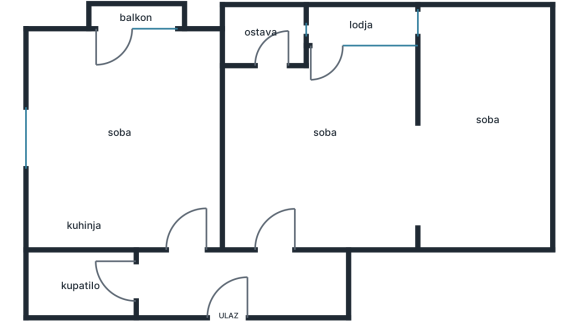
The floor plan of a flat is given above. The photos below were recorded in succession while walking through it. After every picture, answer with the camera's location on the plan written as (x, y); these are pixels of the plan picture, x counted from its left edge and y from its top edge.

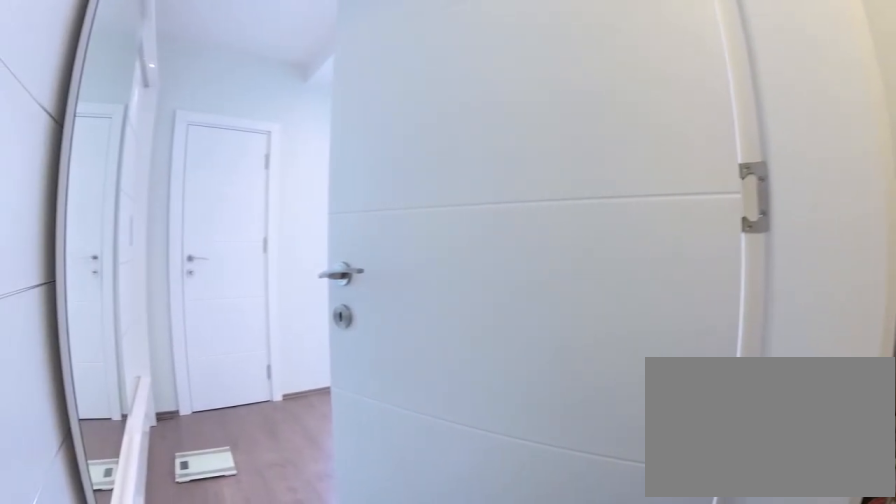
(269, 281)
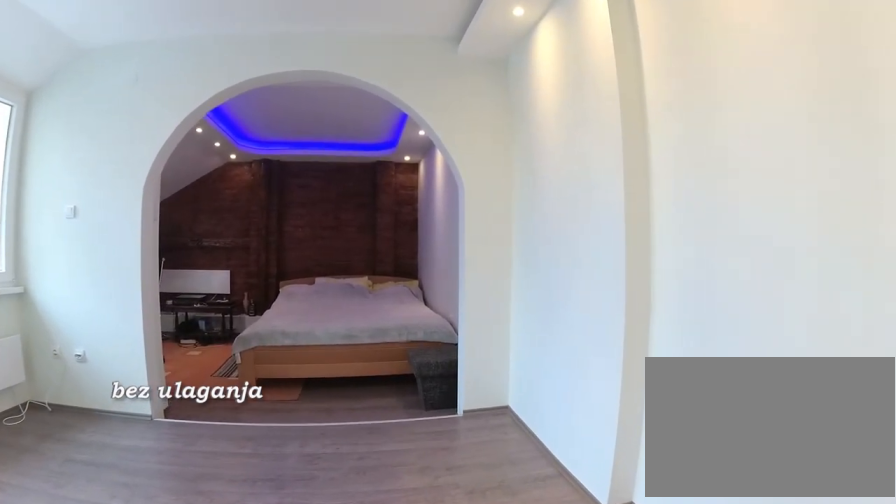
(303, 168)
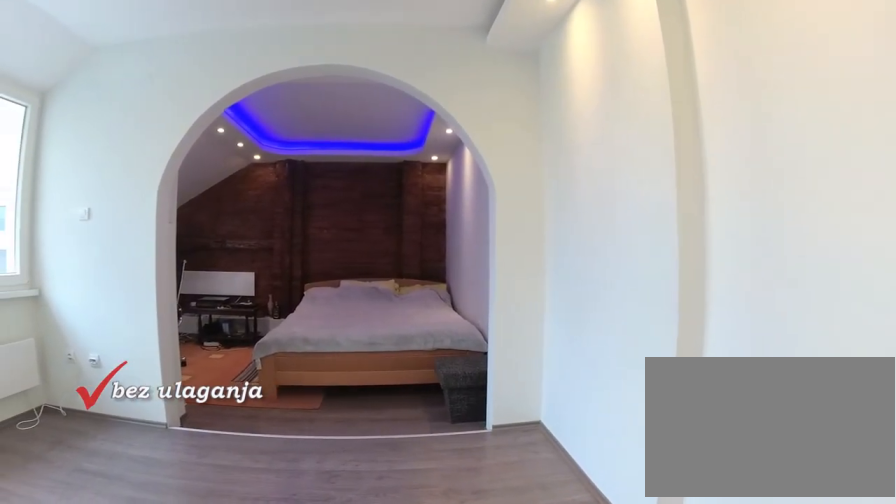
(313, 167)
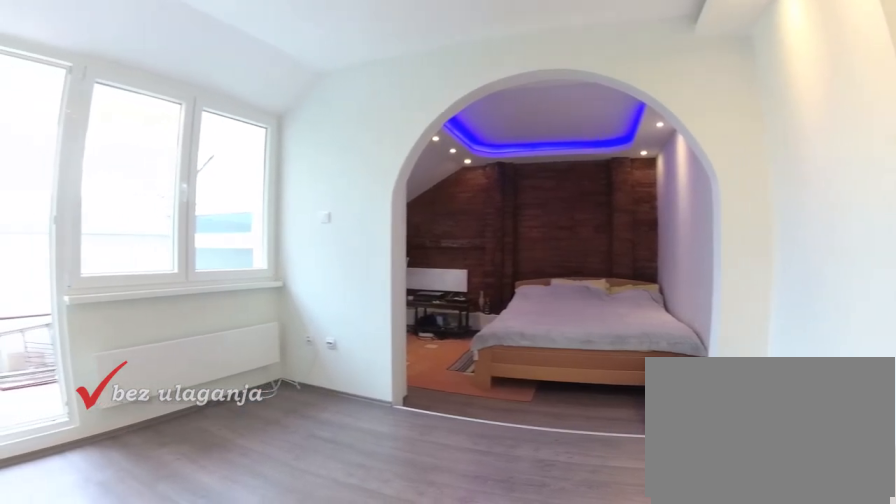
(317, 171)
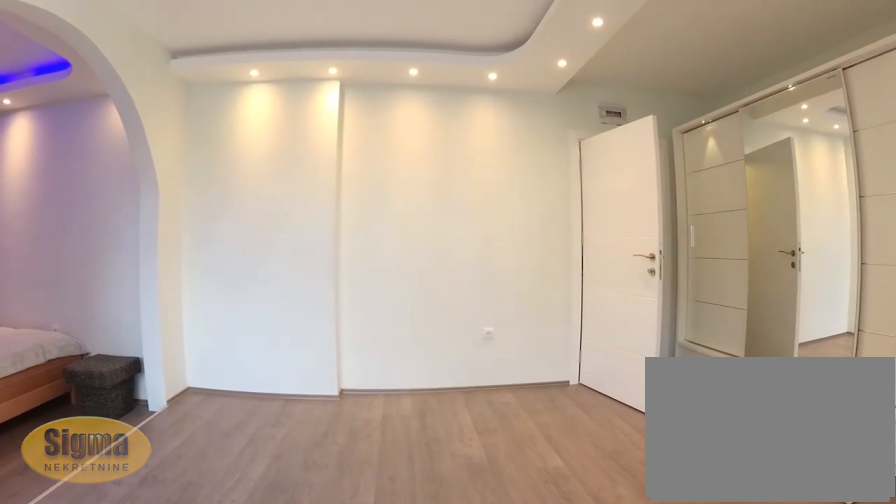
(327, 70)
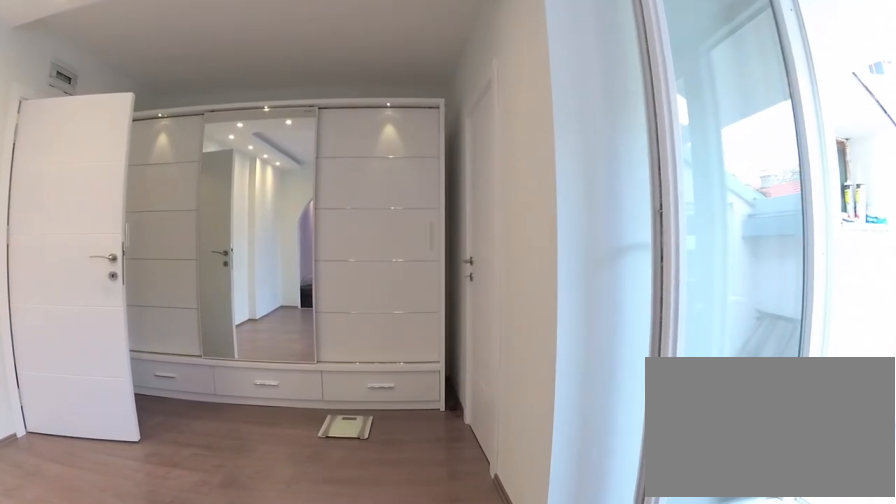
(369, 116)
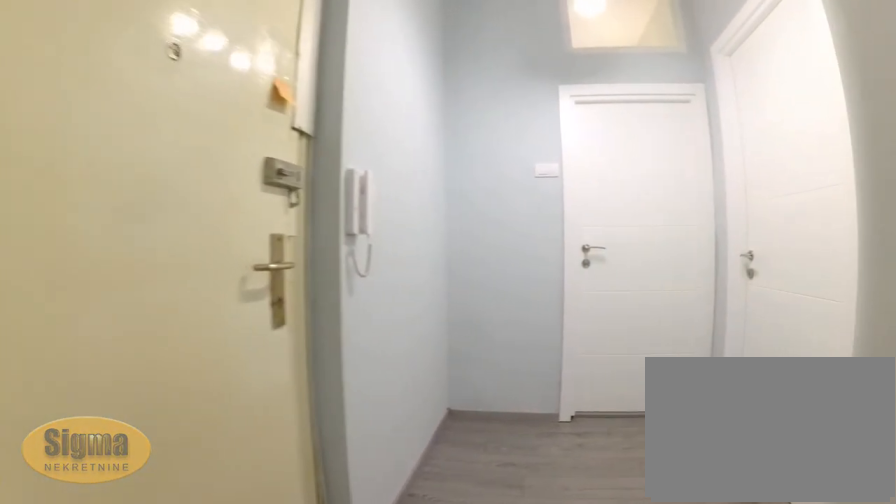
(269, 280)
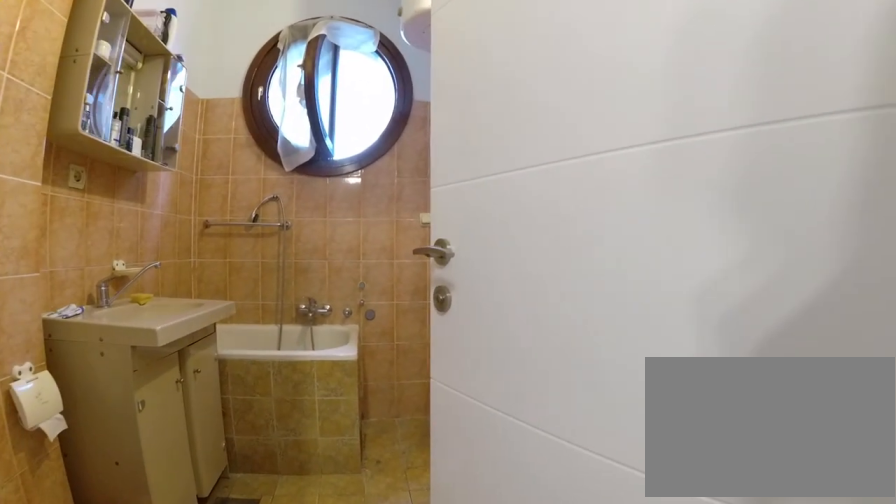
(156, 280)
